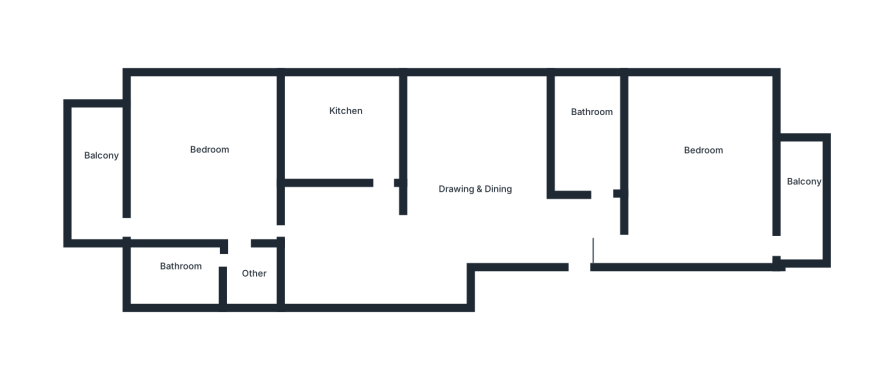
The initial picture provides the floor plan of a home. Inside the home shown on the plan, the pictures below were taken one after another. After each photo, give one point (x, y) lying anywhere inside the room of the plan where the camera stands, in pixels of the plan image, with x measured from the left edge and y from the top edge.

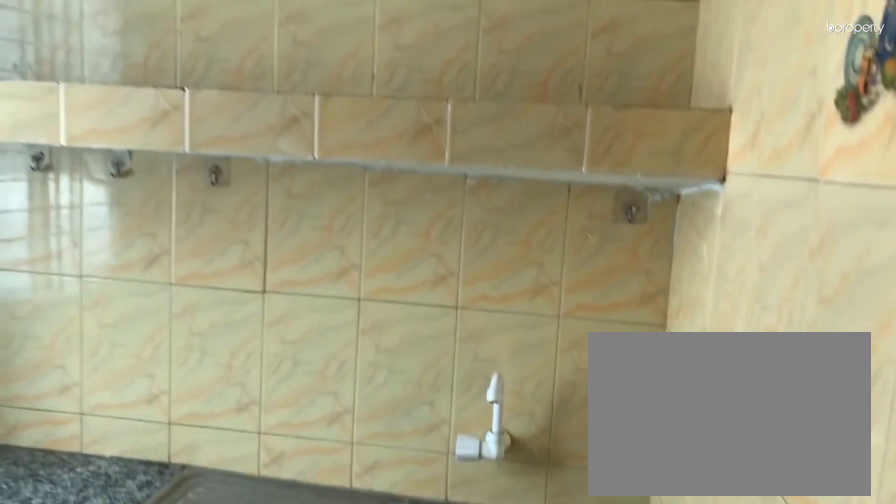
(350, 128)
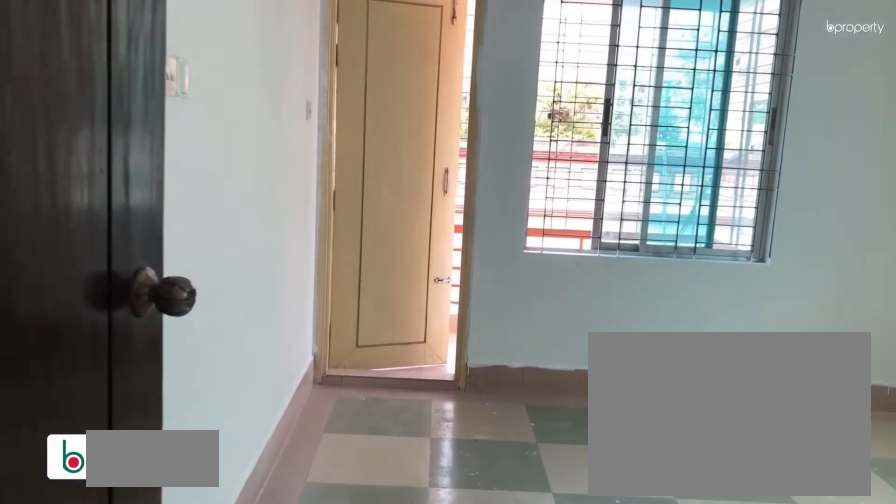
(205, 158)
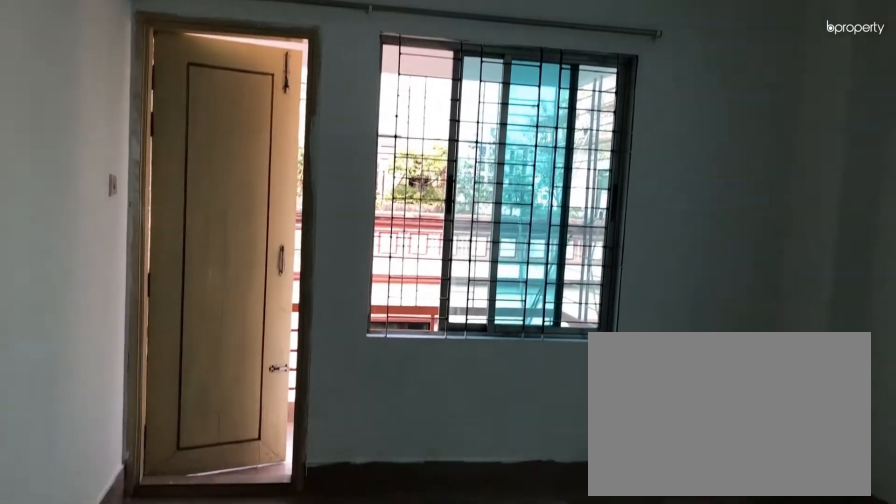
(205, 158)
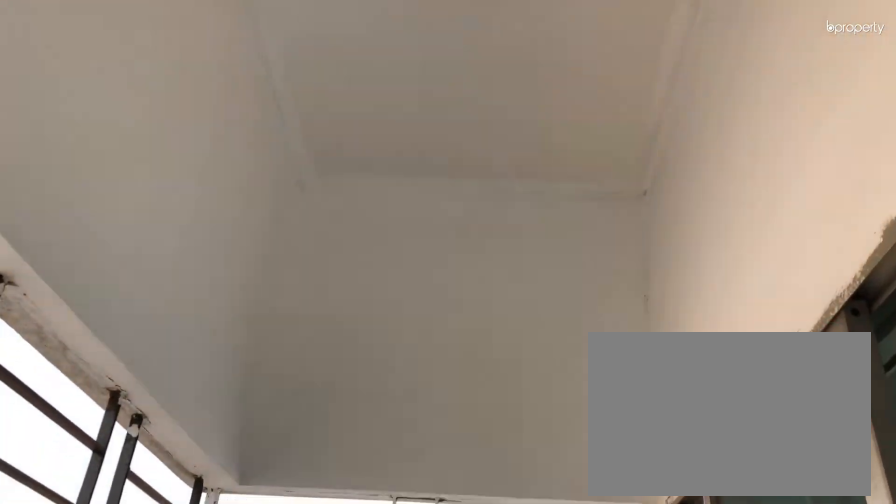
(95, 162)
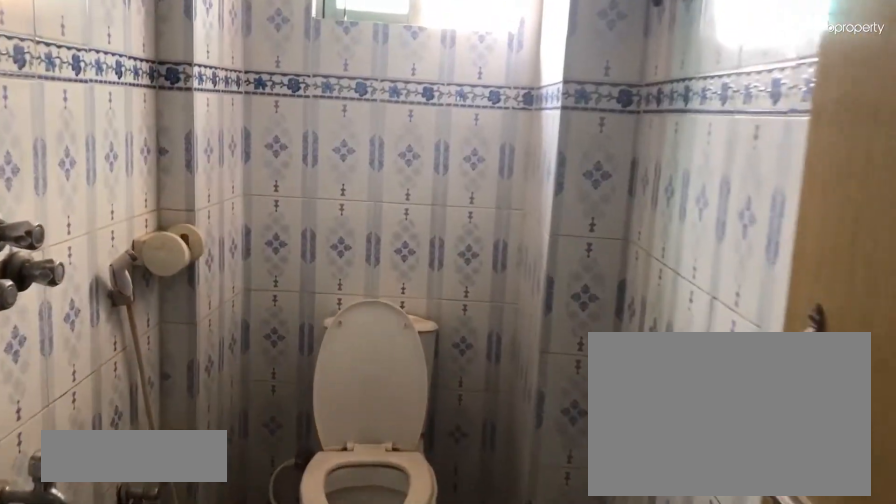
(182, 274)
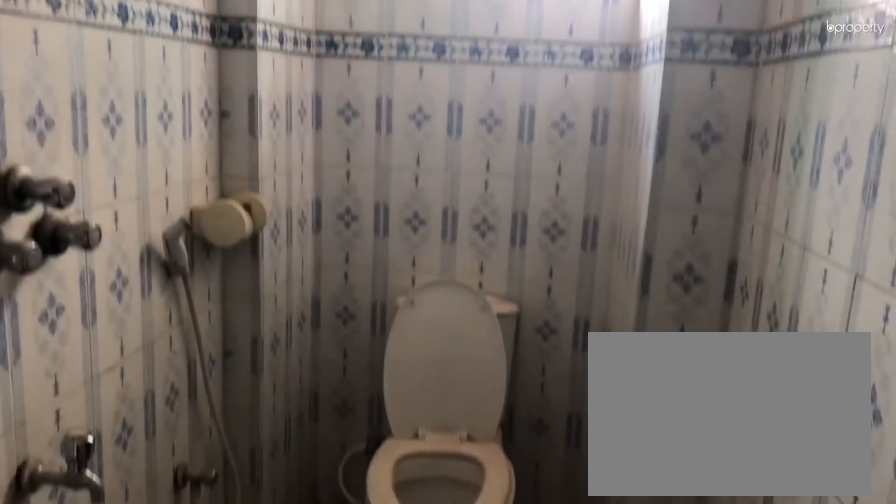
(182, 274)
